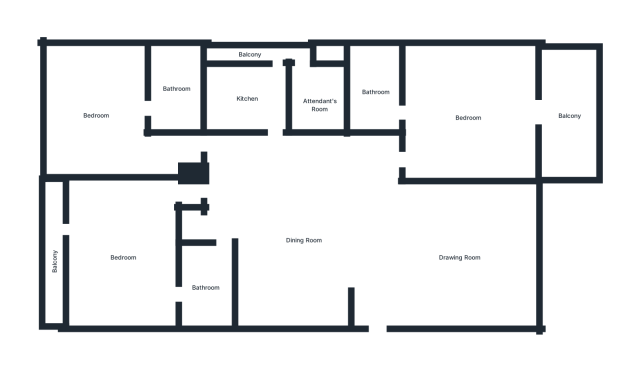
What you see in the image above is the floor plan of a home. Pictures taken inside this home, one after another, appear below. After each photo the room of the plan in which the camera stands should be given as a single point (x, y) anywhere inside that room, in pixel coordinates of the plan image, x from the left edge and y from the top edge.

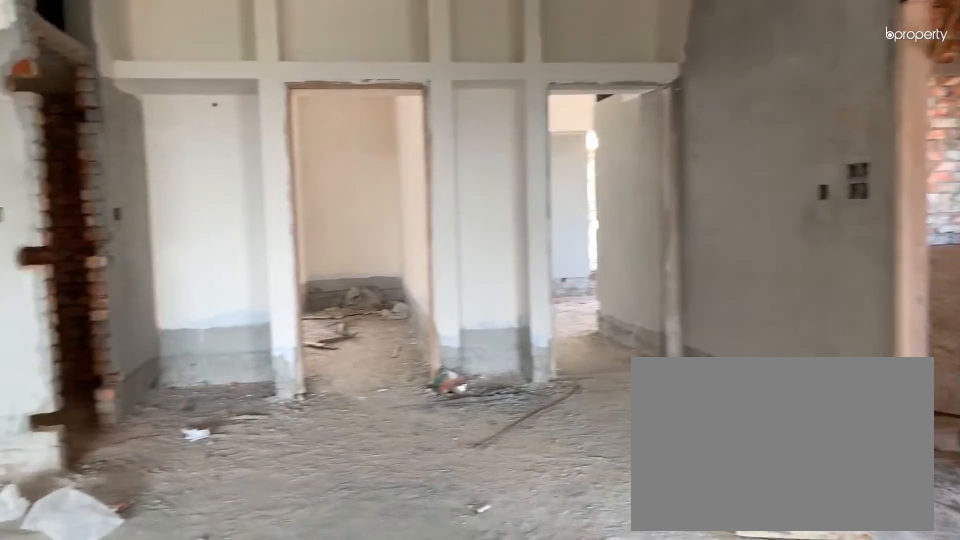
(303, 240)
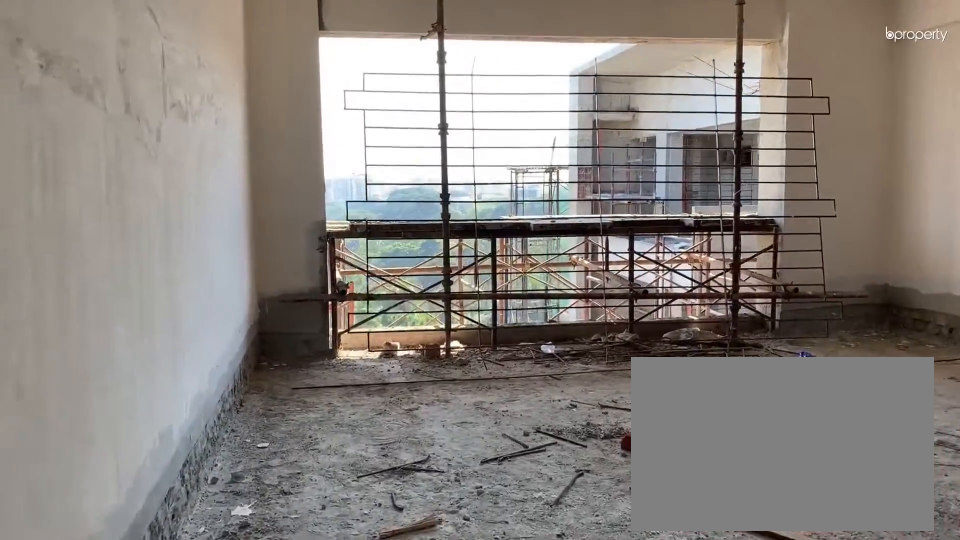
(455, 259)
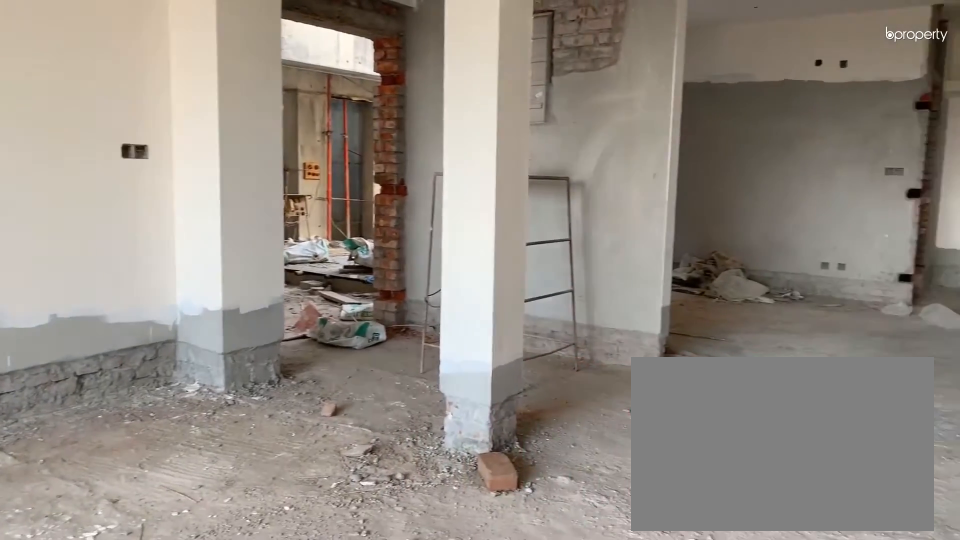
(455, 259)
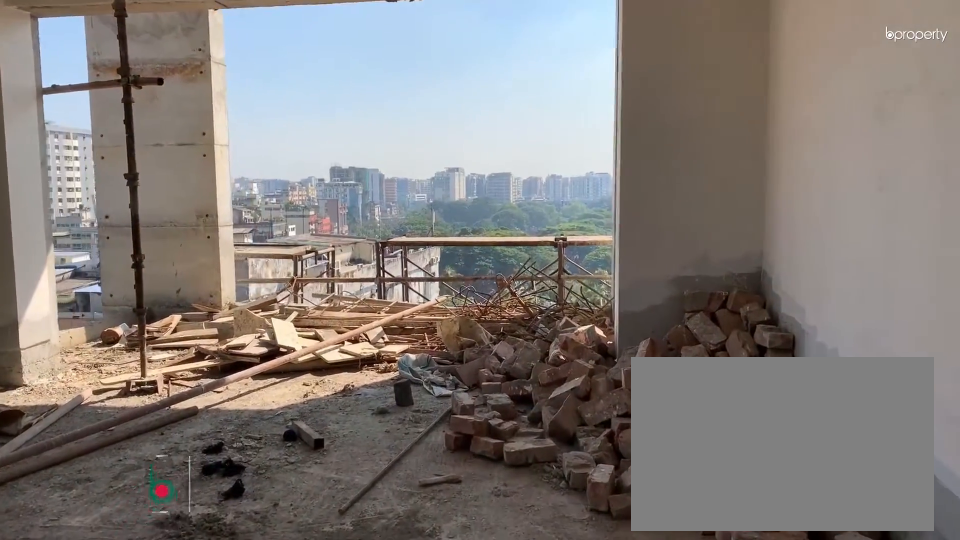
(466, 114)
